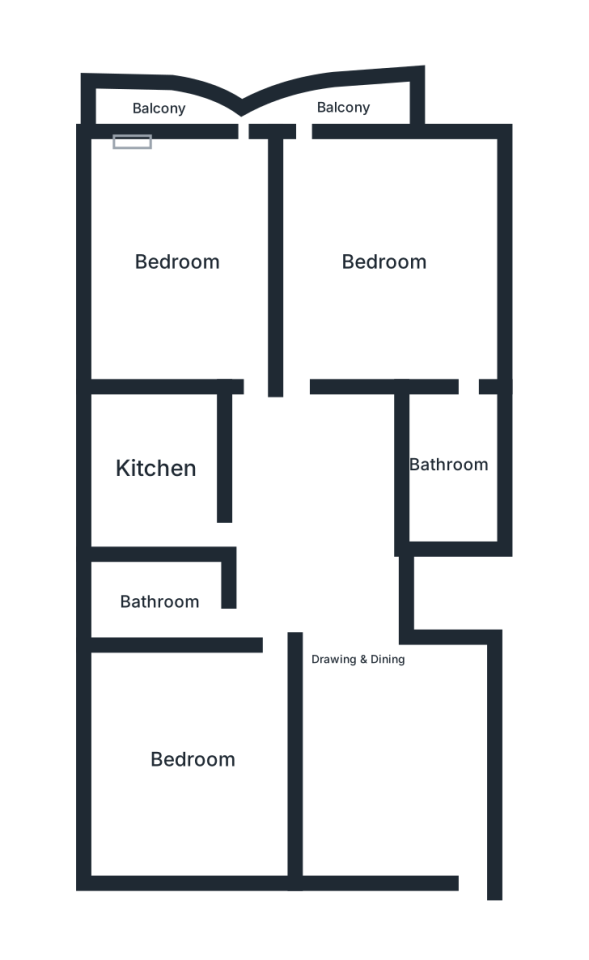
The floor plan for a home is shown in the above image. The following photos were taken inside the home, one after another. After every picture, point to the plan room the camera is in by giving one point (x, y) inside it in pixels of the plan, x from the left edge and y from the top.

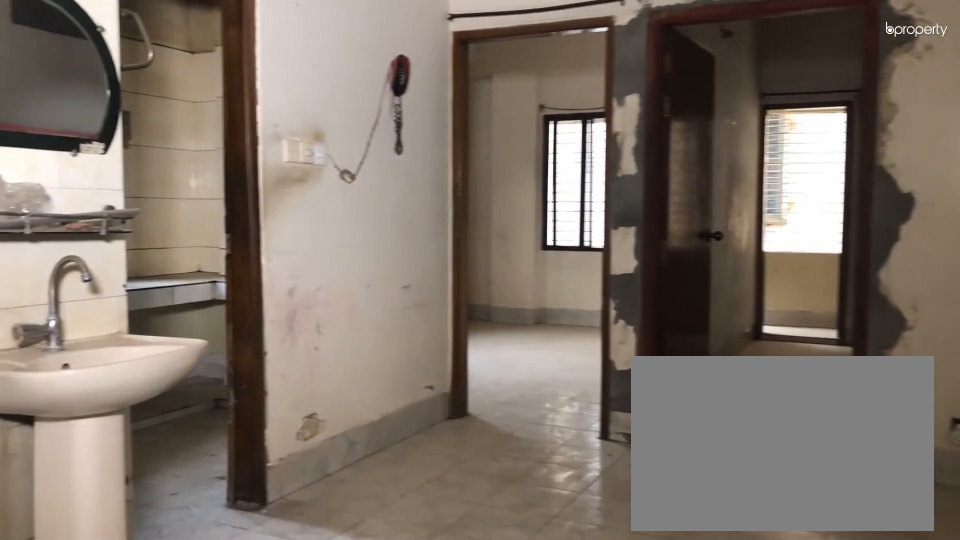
(361, 659)
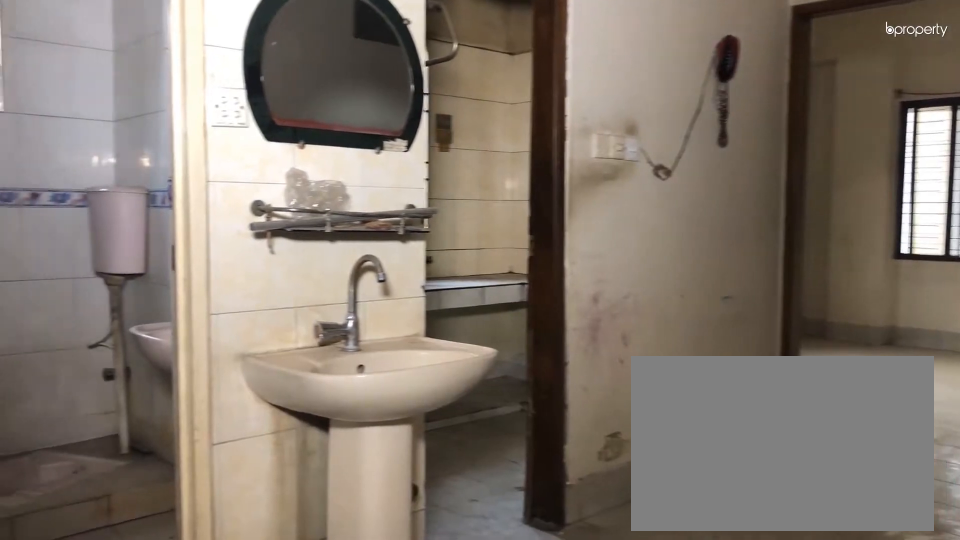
(361, 659)
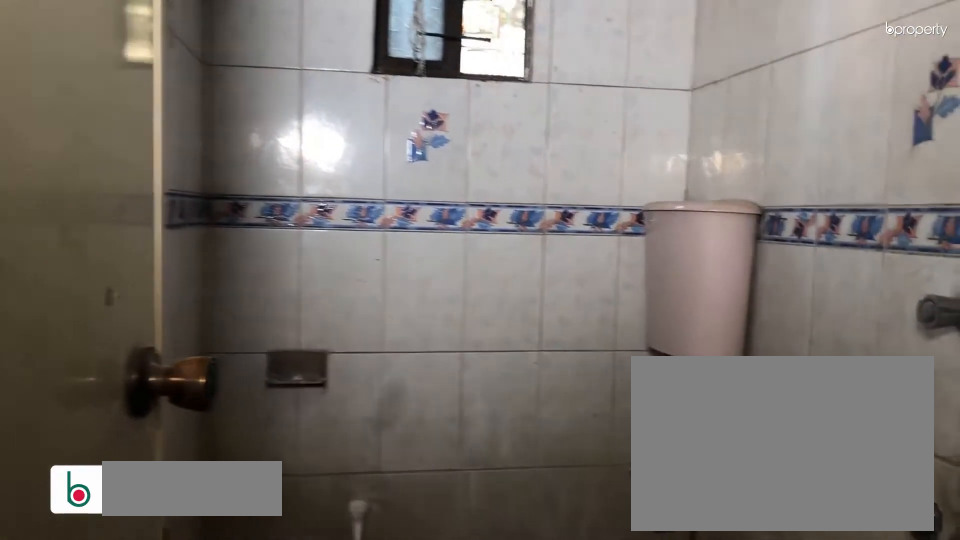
(160, 598)
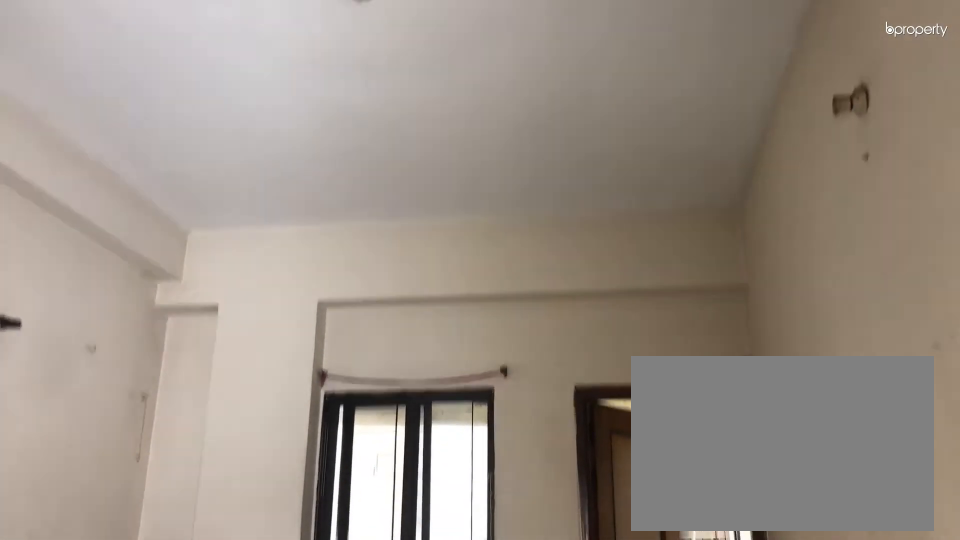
(178, 258)
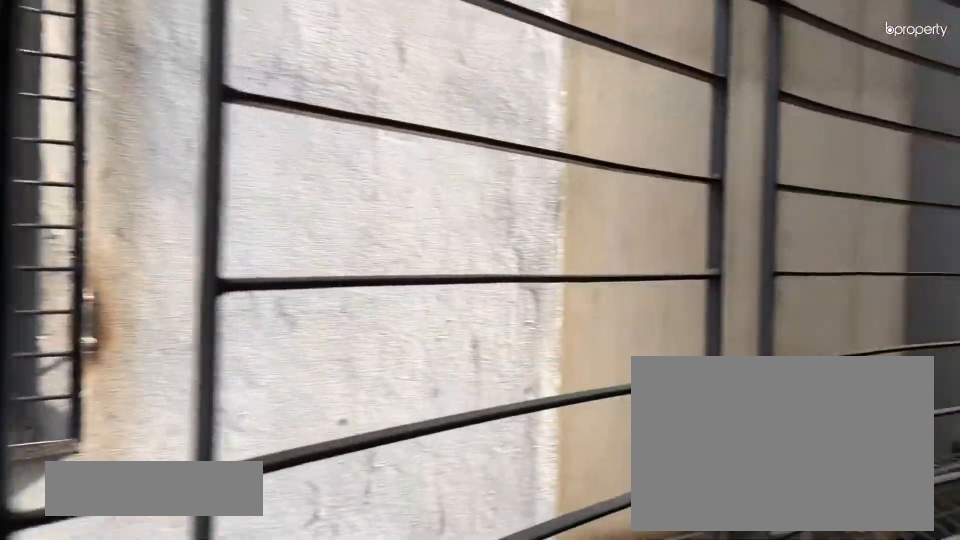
(156, 111)
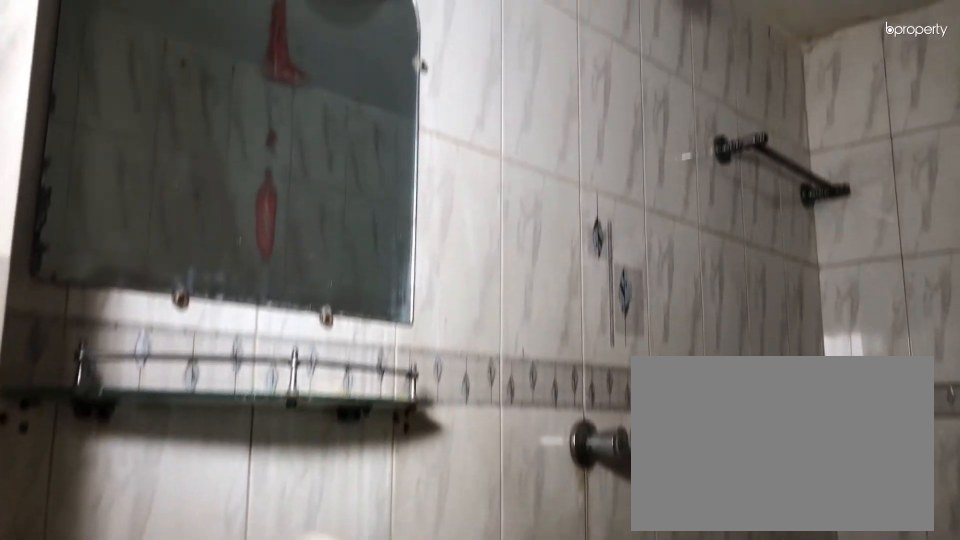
(444, 464)
